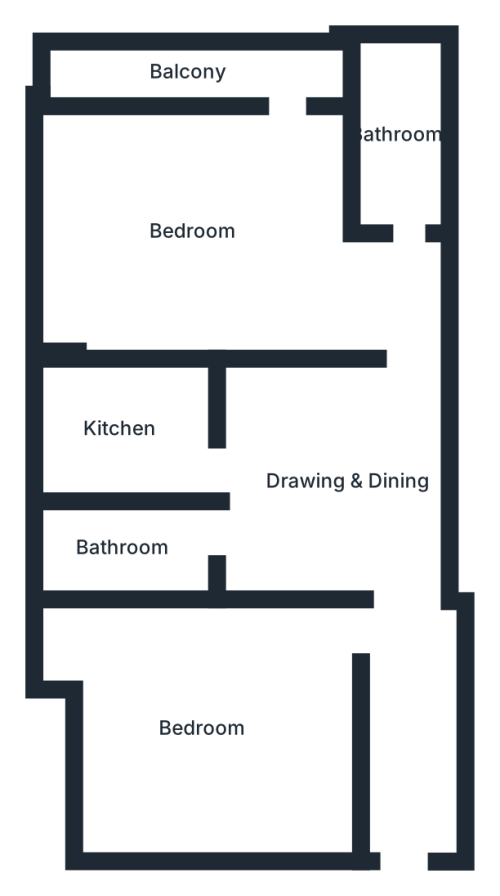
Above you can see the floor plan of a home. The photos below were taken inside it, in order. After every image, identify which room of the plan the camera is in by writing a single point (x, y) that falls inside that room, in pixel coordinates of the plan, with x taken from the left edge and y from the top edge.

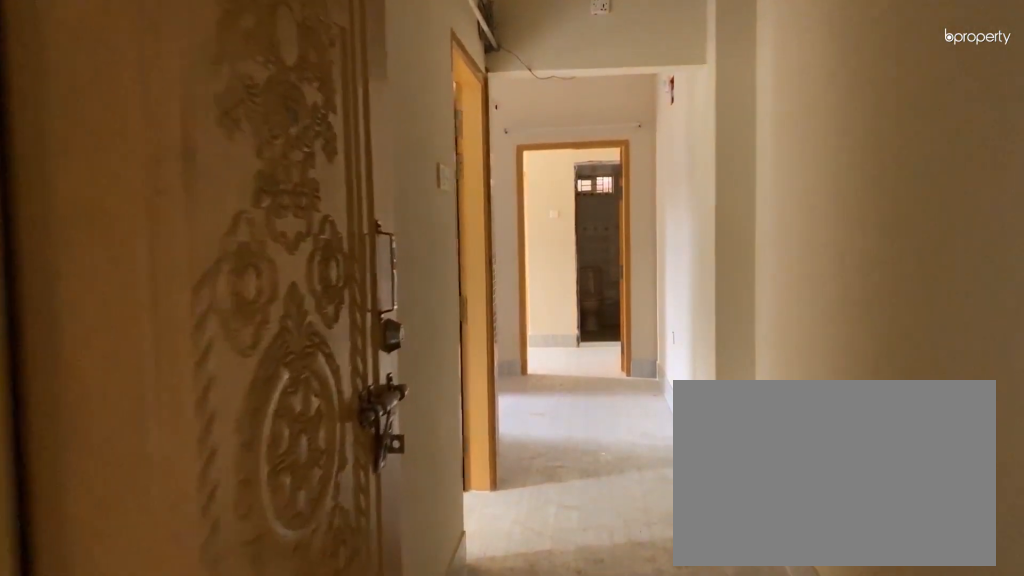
(409, 773)
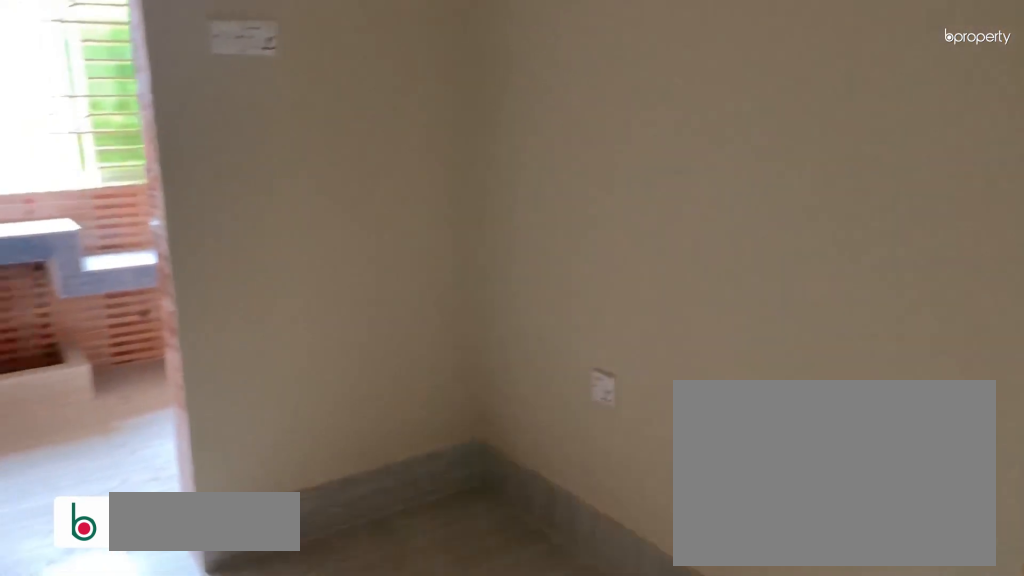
(296, 448)
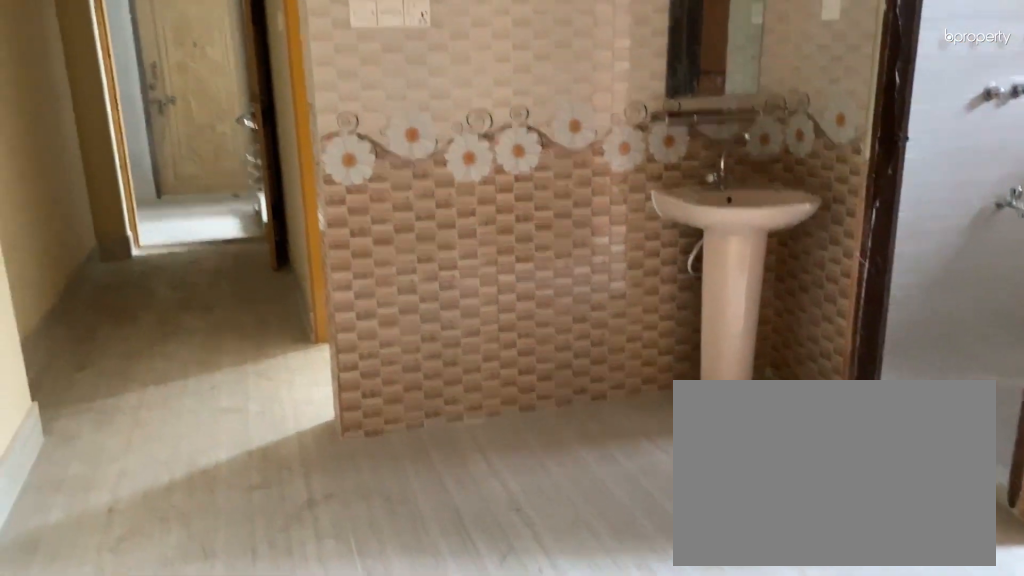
(296, 448)
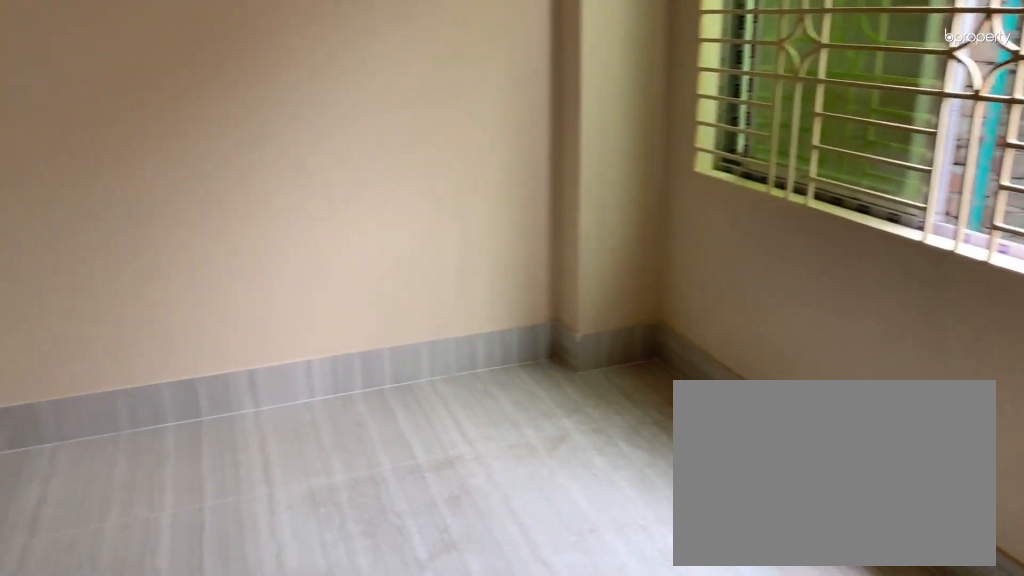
(222, 736)
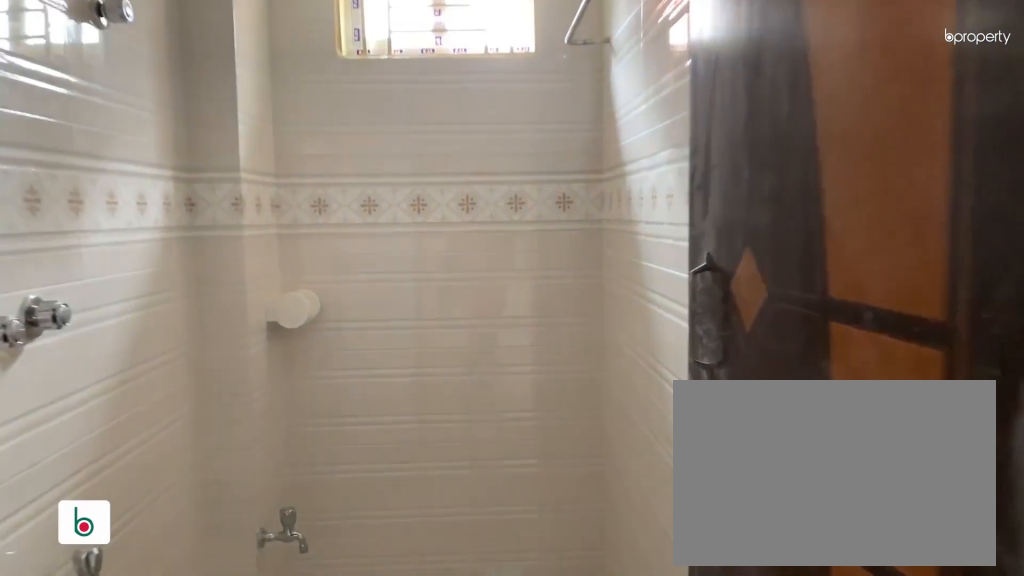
(178, 552)
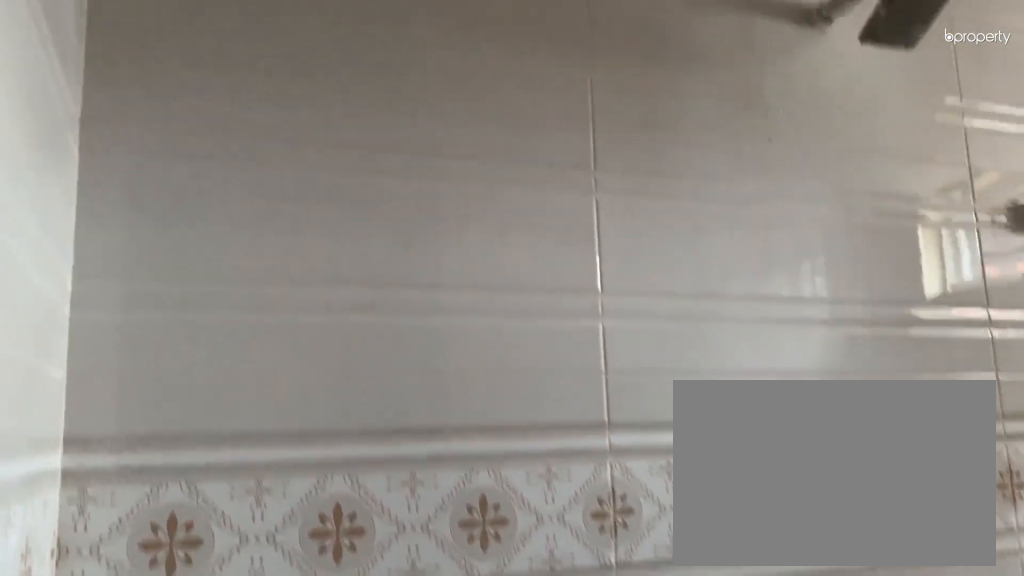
(127, 558)
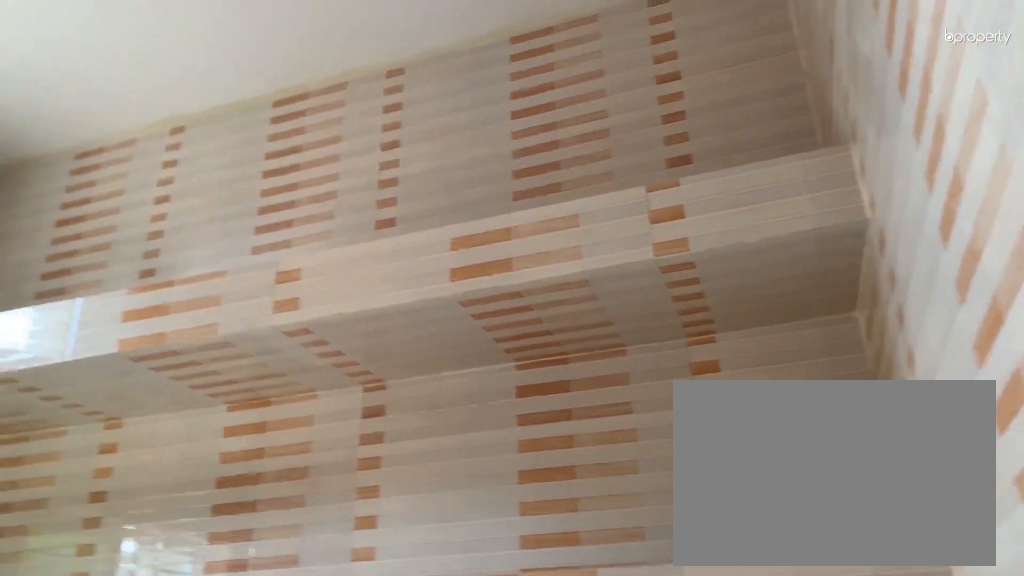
(120, 435)
